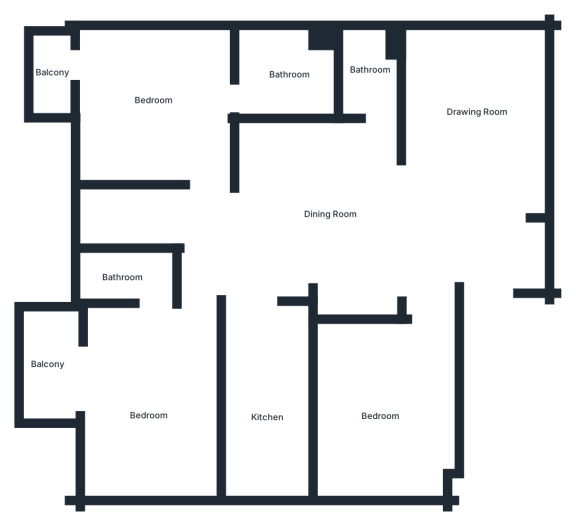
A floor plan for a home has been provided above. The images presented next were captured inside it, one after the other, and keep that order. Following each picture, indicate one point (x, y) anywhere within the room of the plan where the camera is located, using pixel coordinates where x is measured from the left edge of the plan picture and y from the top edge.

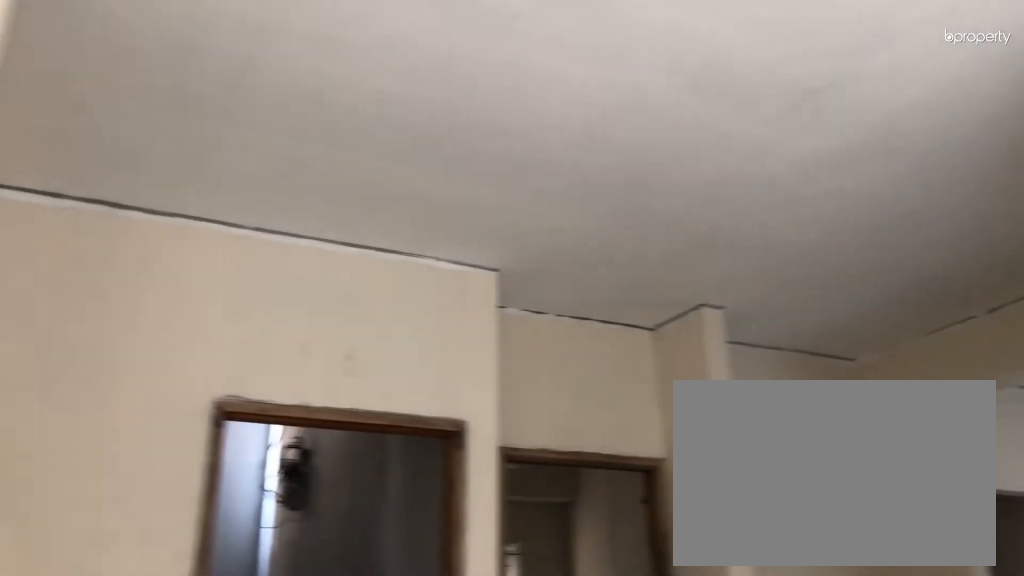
(472, 199)
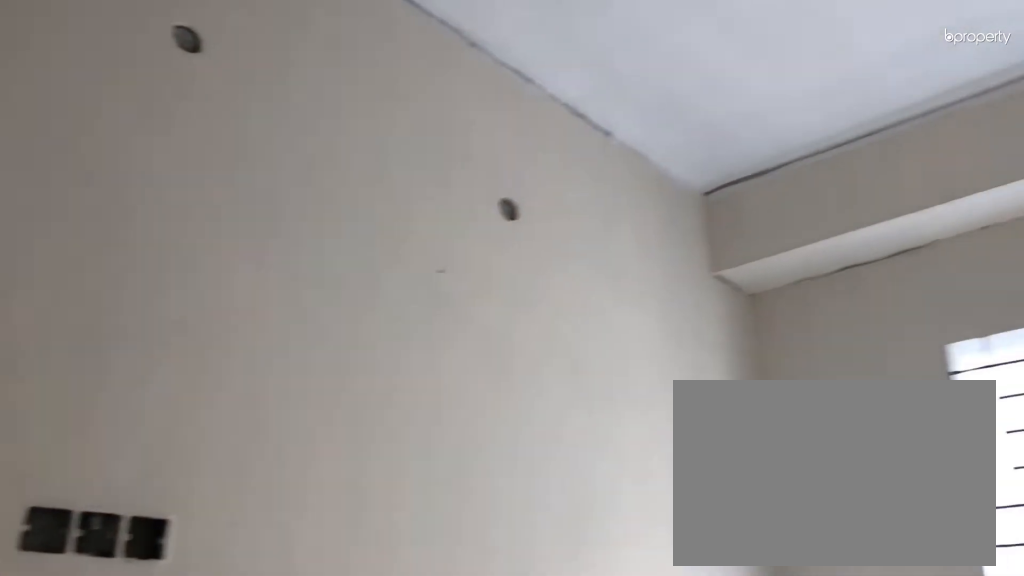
(471, 122)
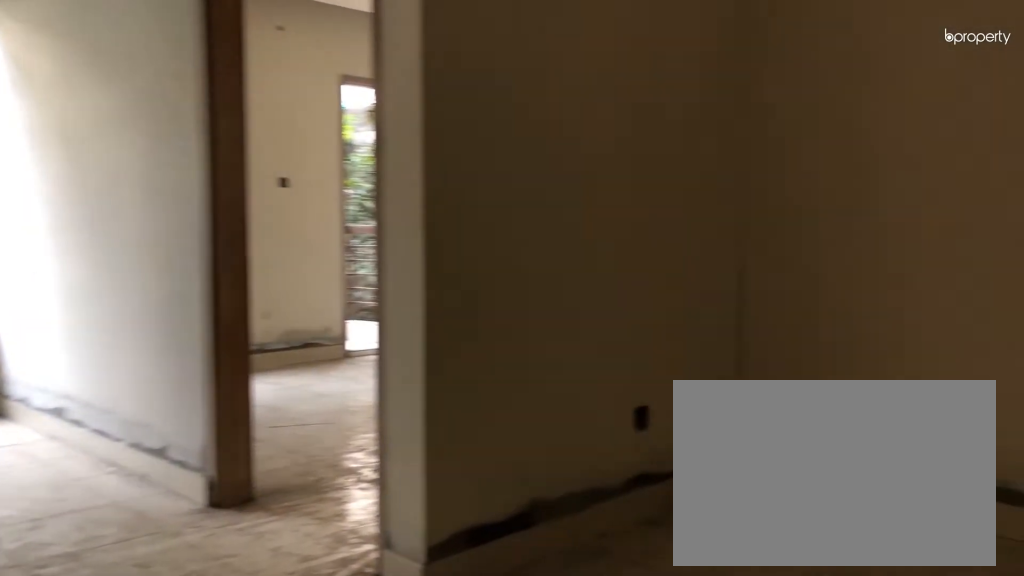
(313, 208)
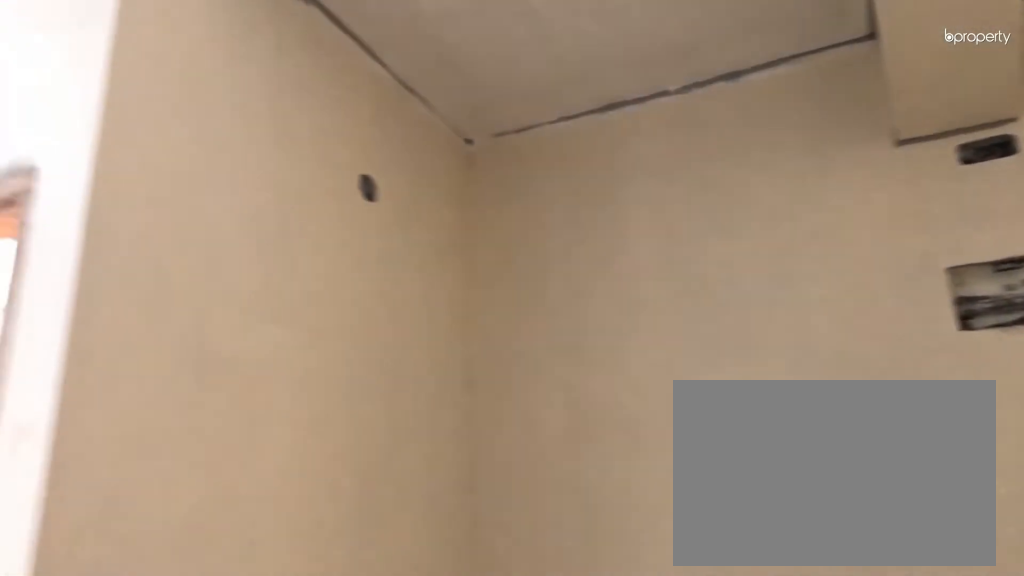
(313, 208)
